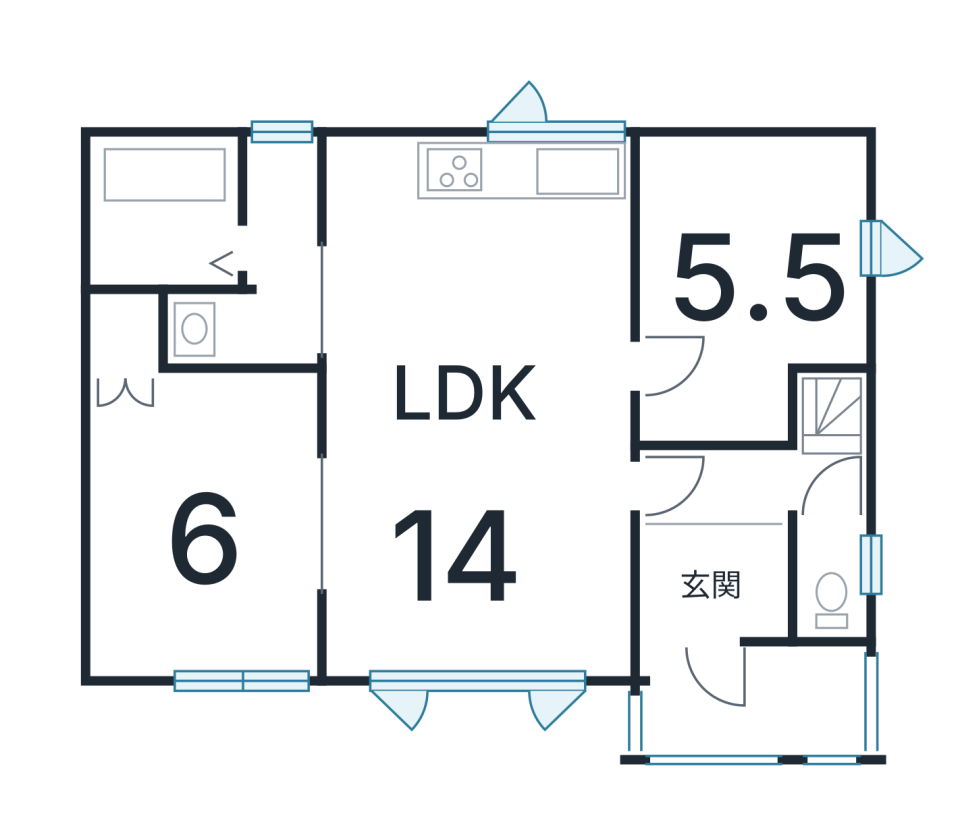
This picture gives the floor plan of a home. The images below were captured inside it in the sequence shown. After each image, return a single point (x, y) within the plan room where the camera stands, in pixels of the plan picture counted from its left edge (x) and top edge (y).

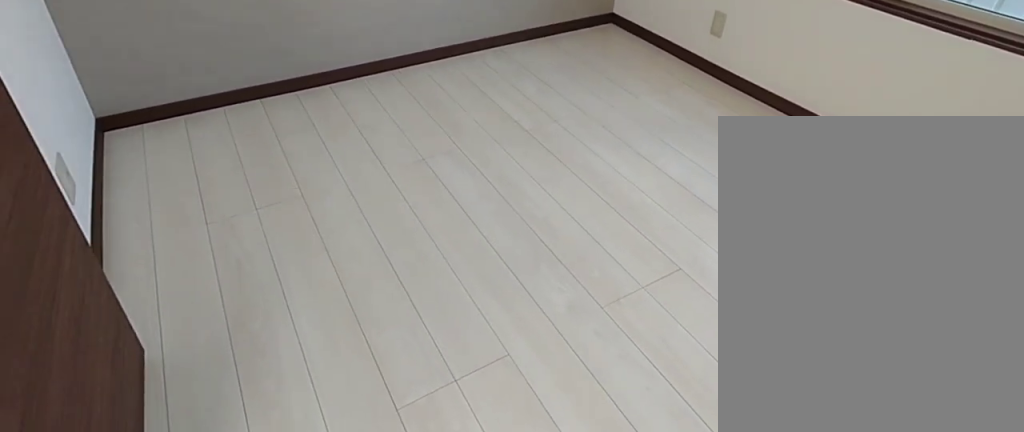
(758, 249)
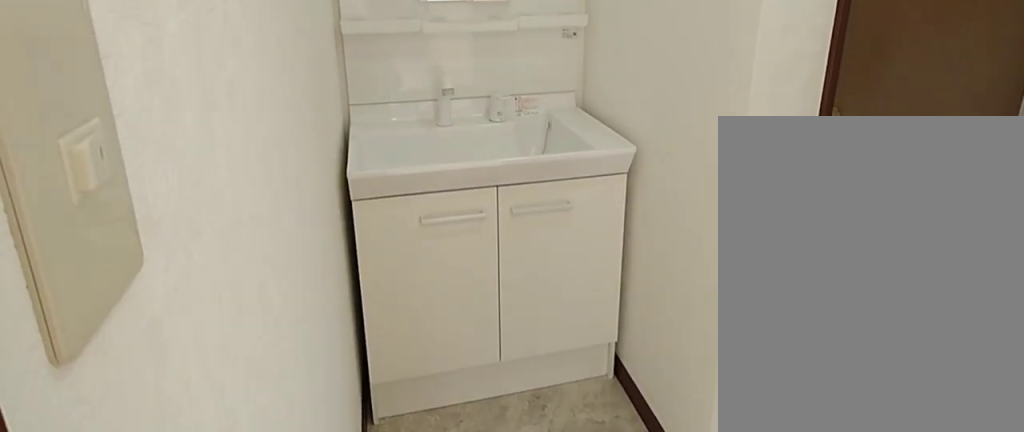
(284, 284)
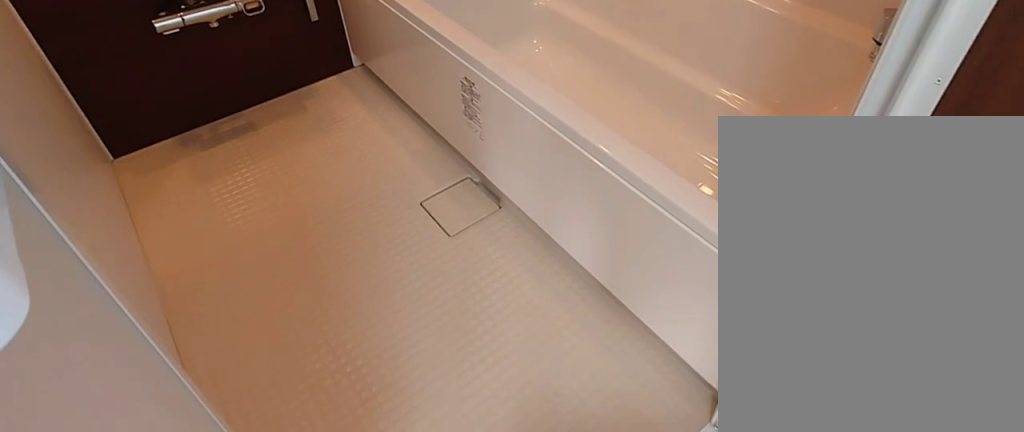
(160, 246)
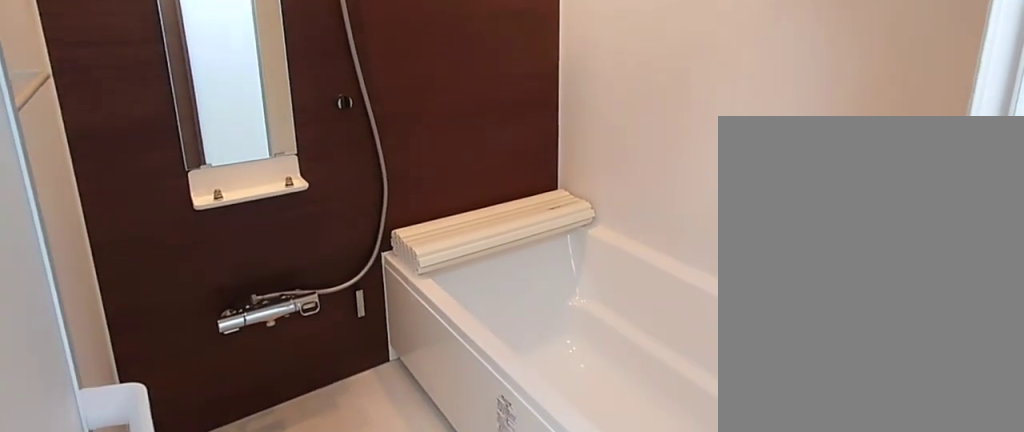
(160, 246)
